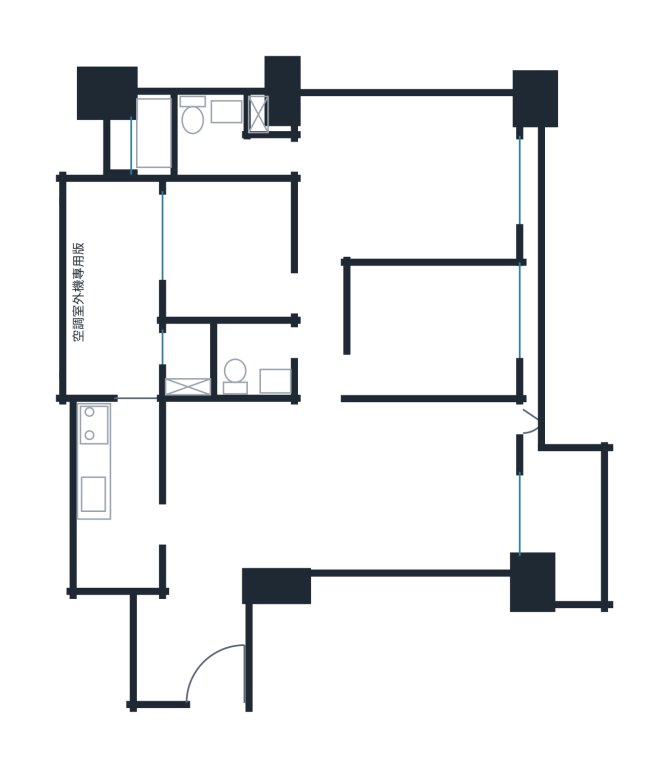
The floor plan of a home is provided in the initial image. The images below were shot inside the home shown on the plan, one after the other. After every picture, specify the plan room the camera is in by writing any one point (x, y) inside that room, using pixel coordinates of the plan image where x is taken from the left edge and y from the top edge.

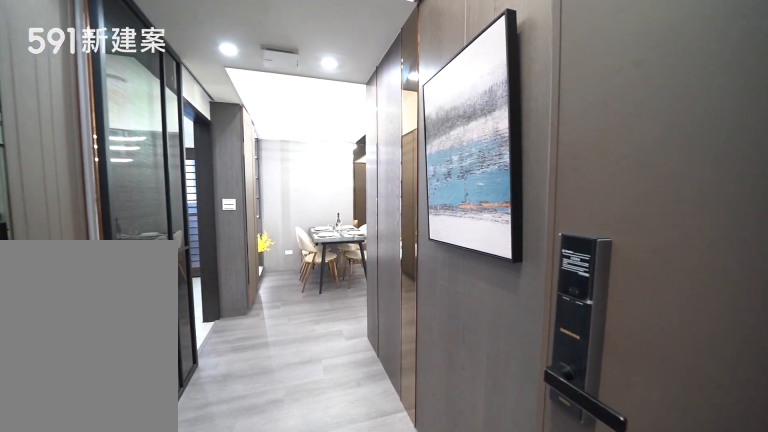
(193, 651)
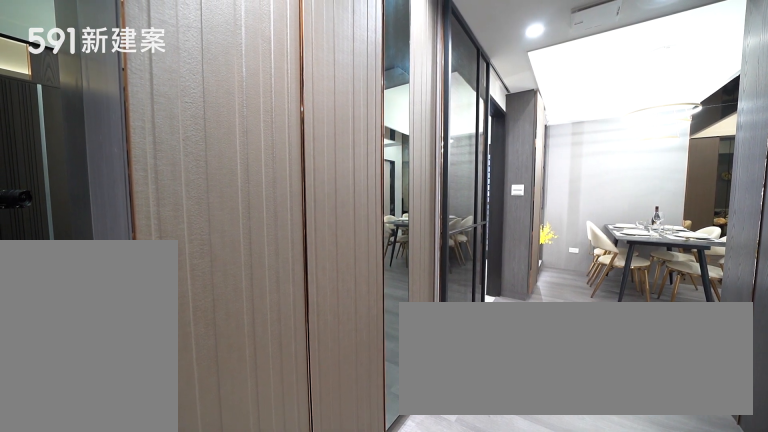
(193, 651)
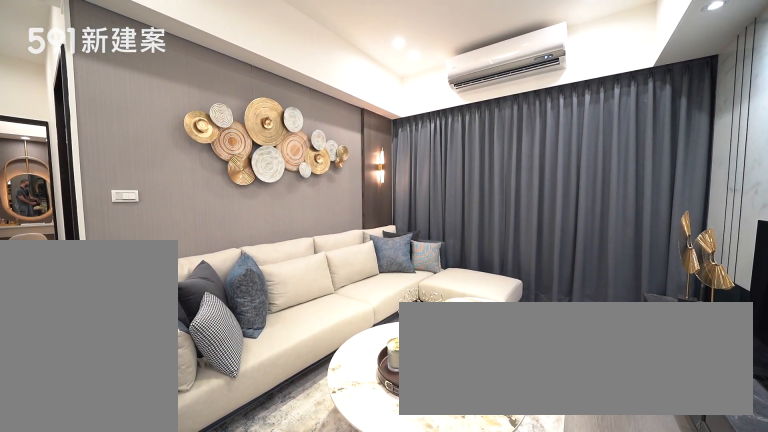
(437, 484)
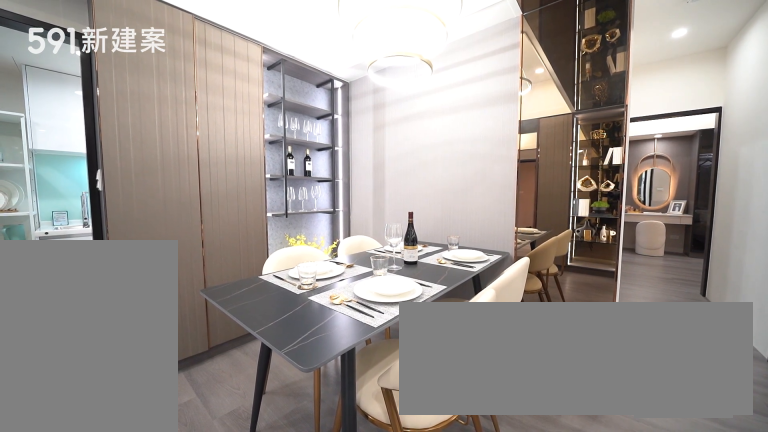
(249, 463)
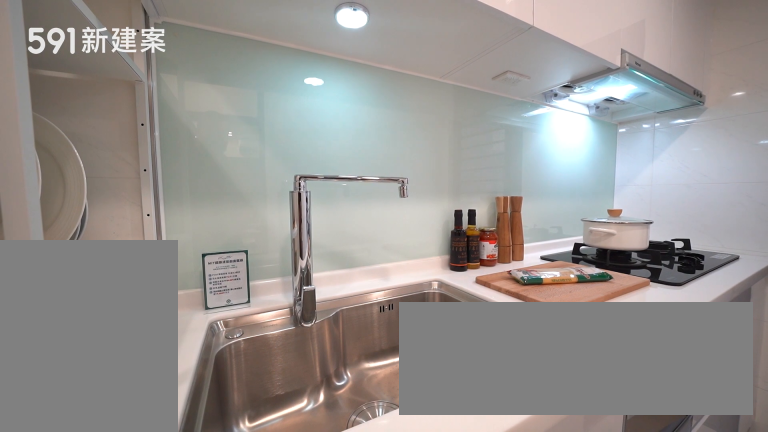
(118, 494)
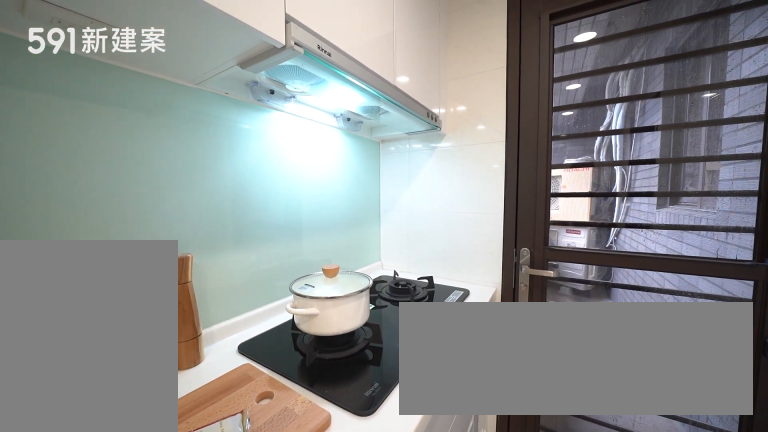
(118, 494)
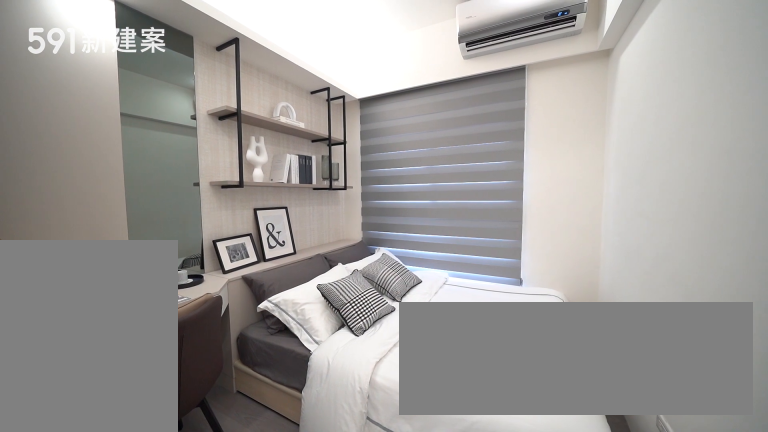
(437, 327)
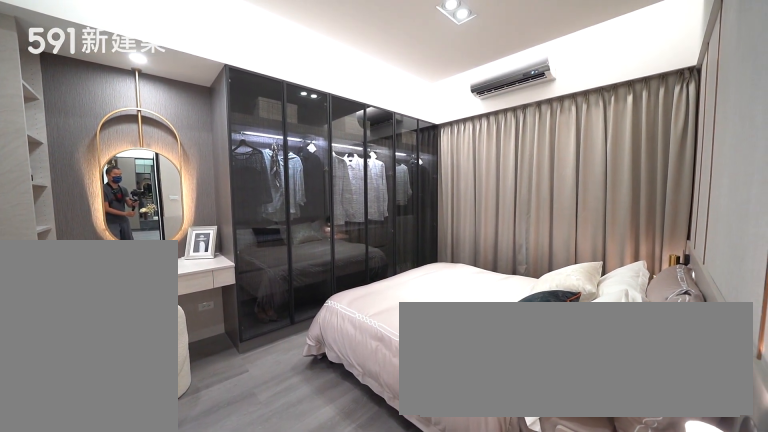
(413, 174)
